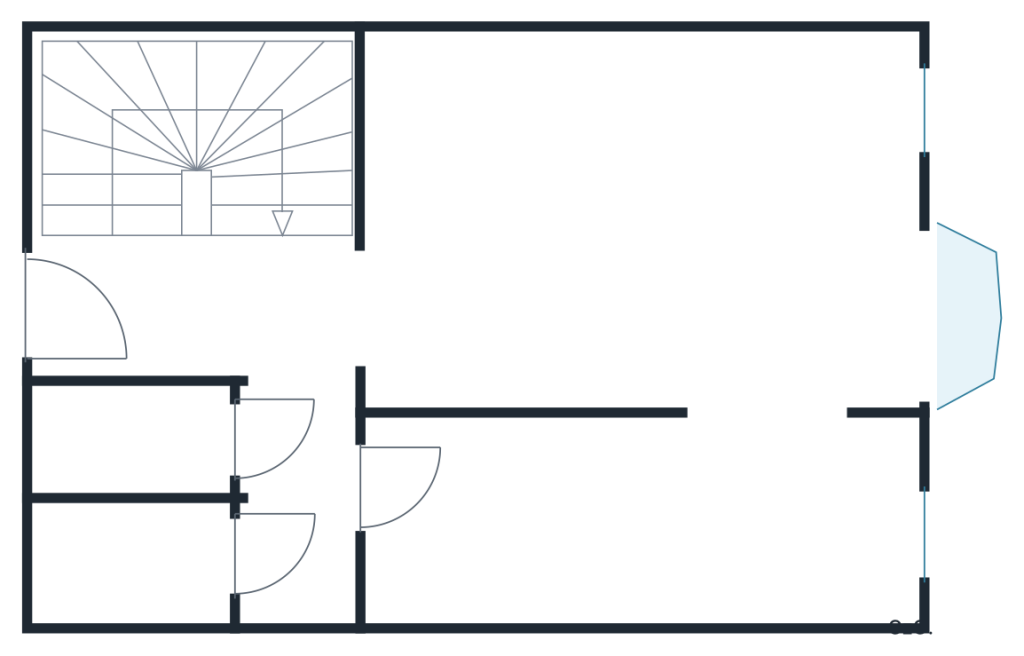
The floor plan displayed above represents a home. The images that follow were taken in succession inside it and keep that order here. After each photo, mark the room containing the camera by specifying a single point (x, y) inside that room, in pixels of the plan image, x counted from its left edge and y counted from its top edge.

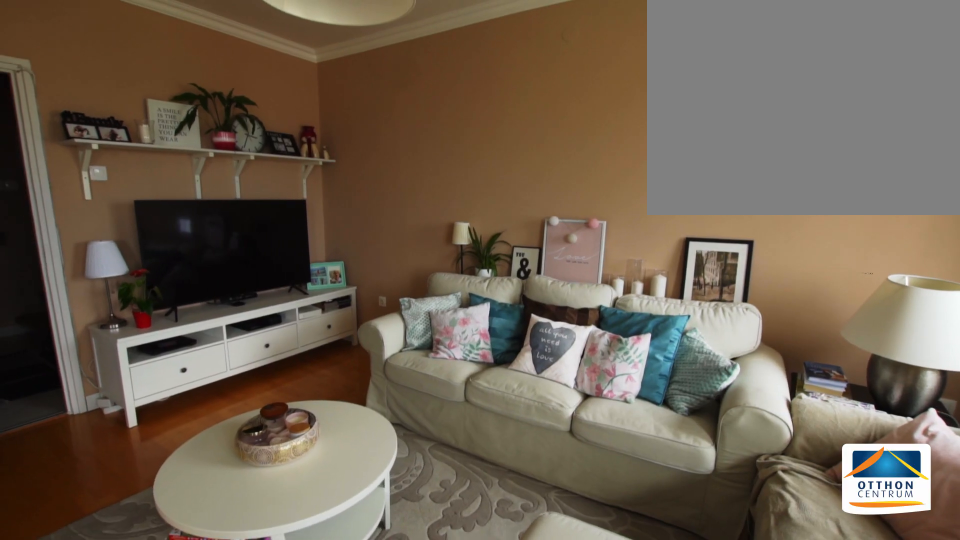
(651, 228)
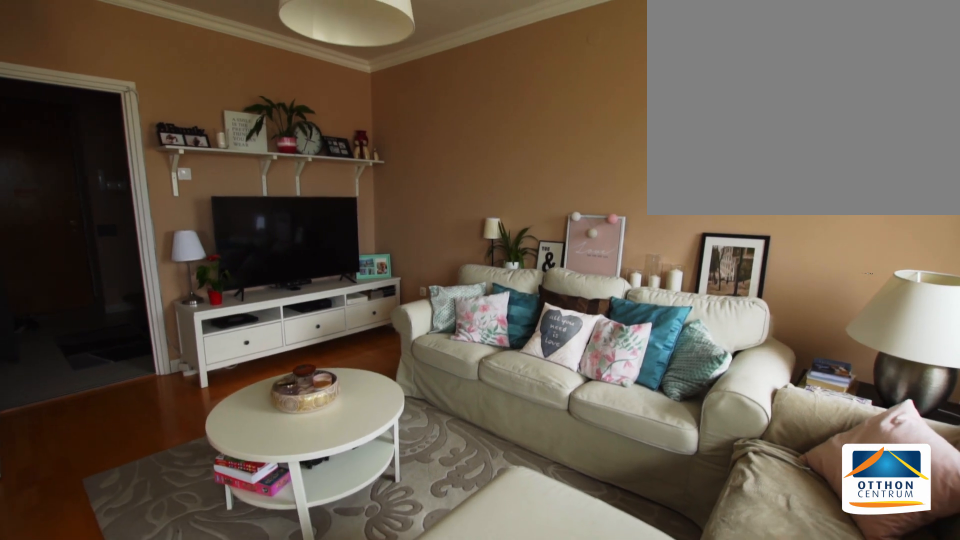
(653, 228)
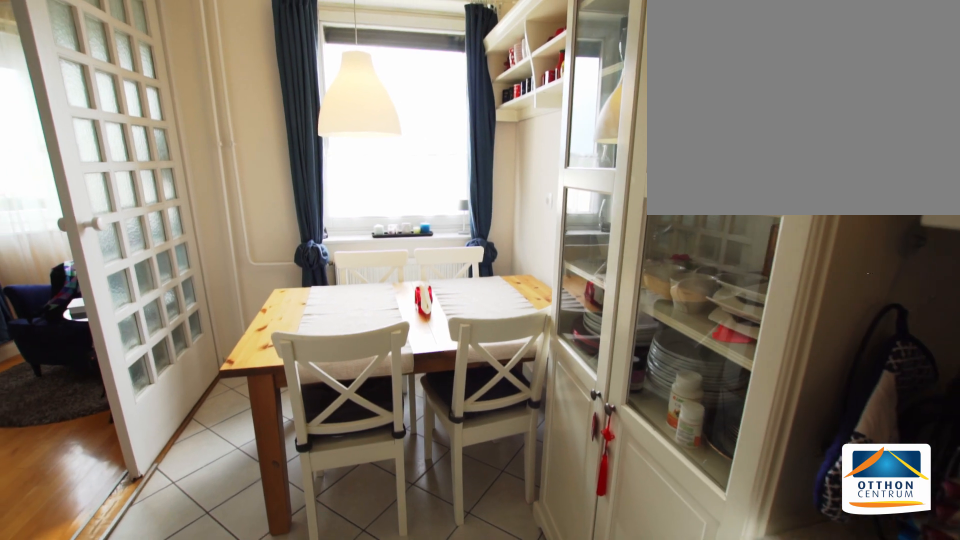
(652, 528)
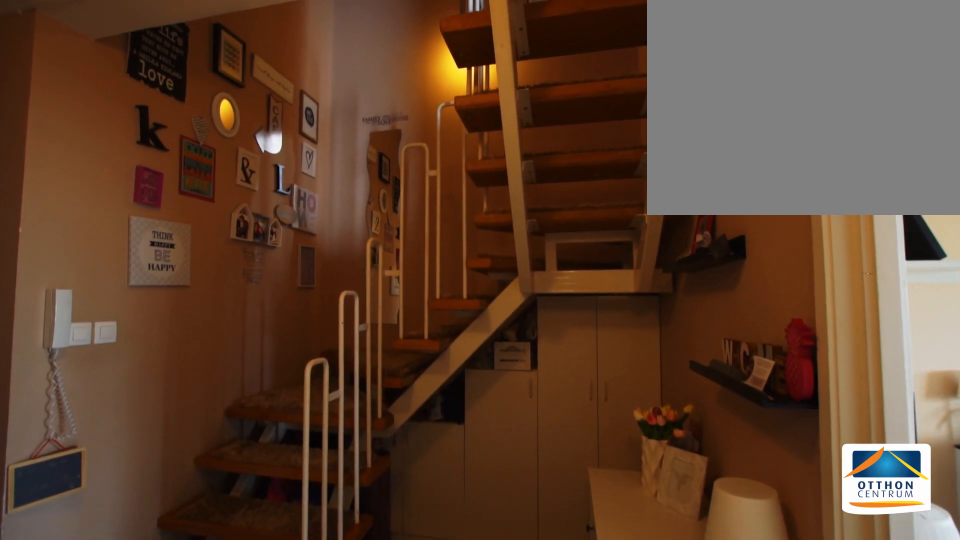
(294, 336)
